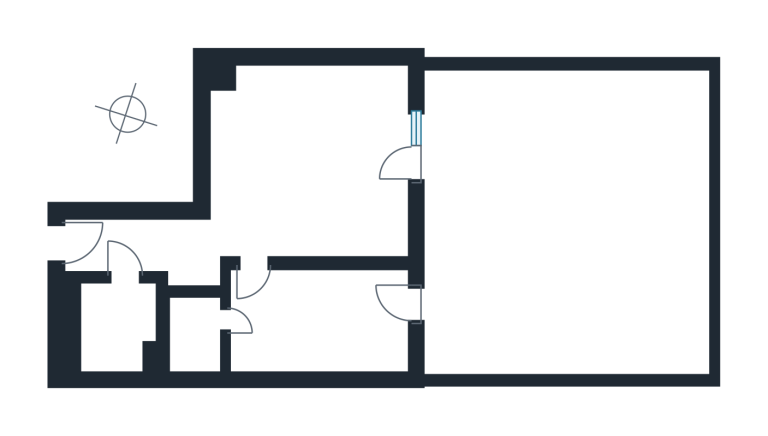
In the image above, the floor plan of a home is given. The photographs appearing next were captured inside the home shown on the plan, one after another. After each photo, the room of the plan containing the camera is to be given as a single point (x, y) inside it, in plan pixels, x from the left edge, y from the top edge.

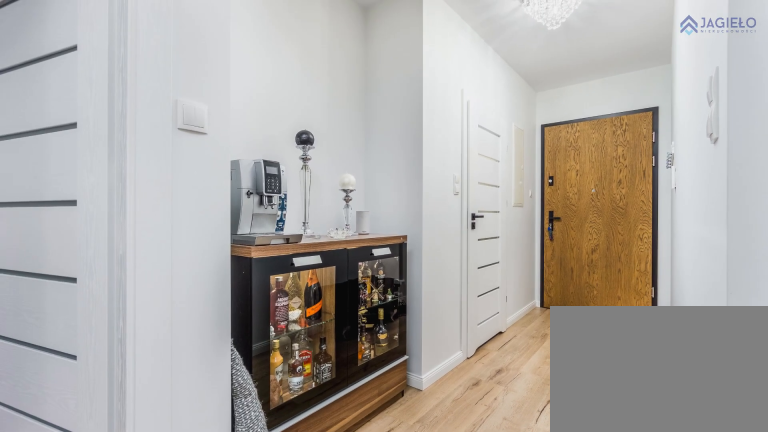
(145, 251)
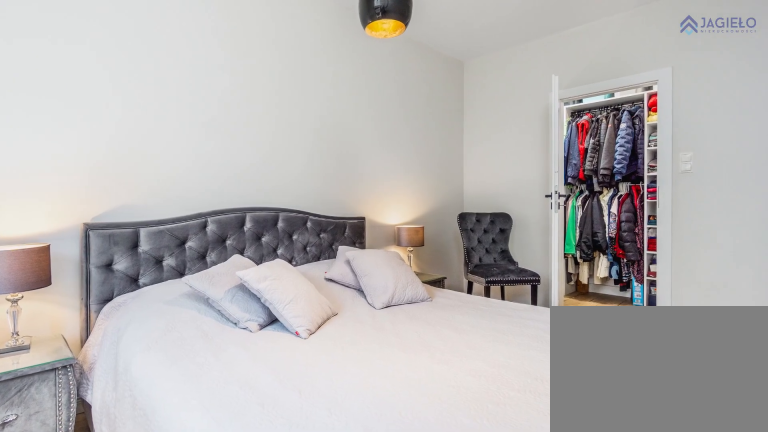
(307, 316)
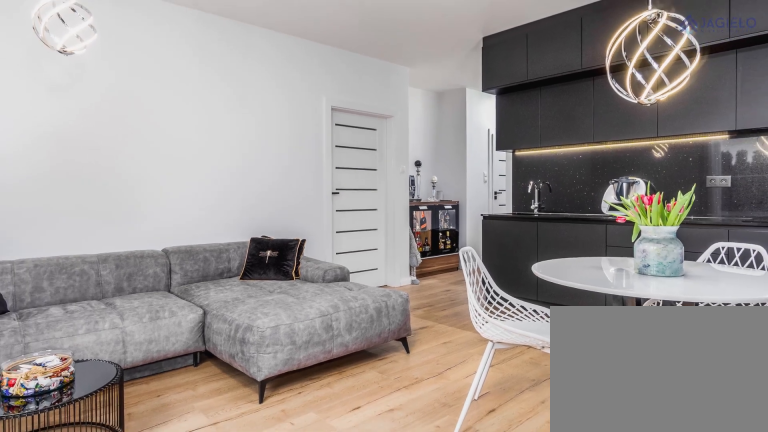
(307, 169)
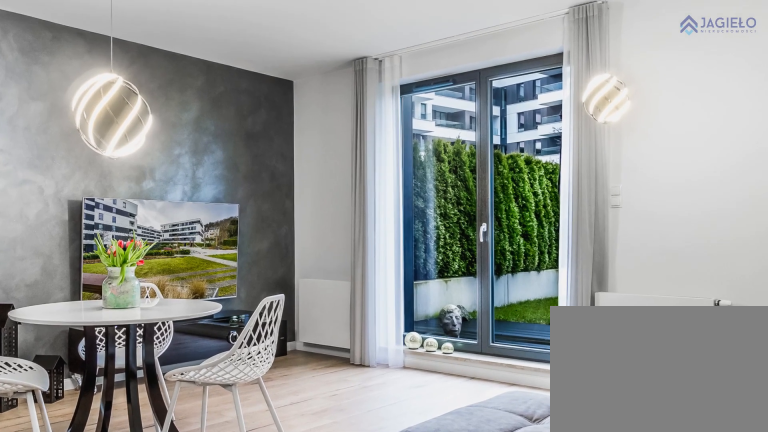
(307, 161)
